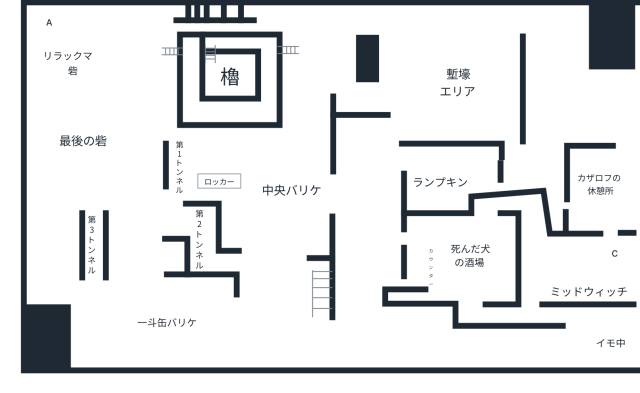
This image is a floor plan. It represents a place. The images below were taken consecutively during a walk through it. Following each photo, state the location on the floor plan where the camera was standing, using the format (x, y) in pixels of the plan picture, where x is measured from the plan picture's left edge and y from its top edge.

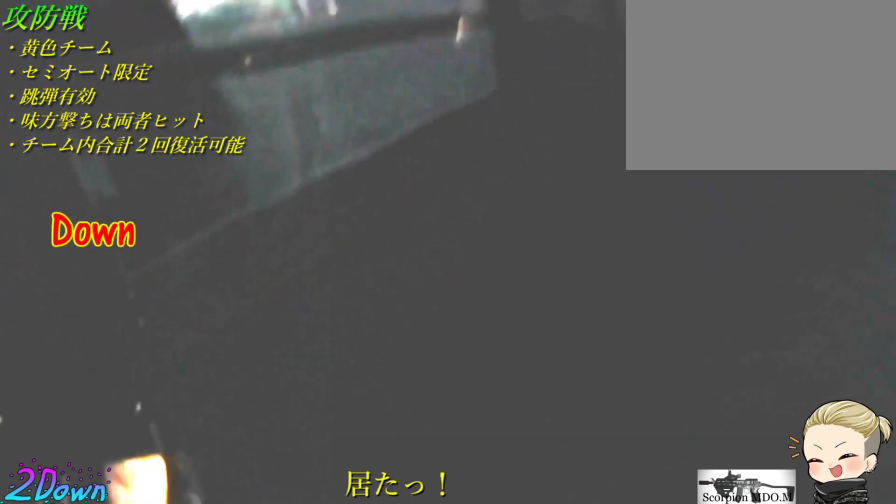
(181, 155)
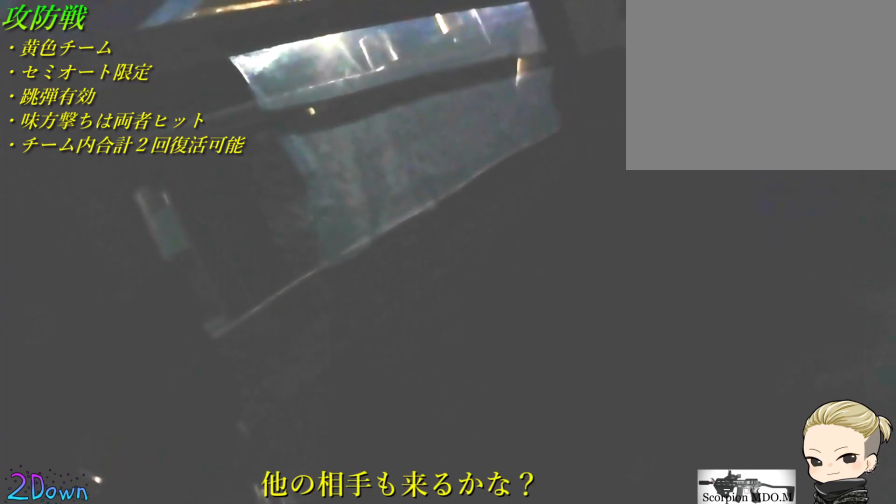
(181, 155)
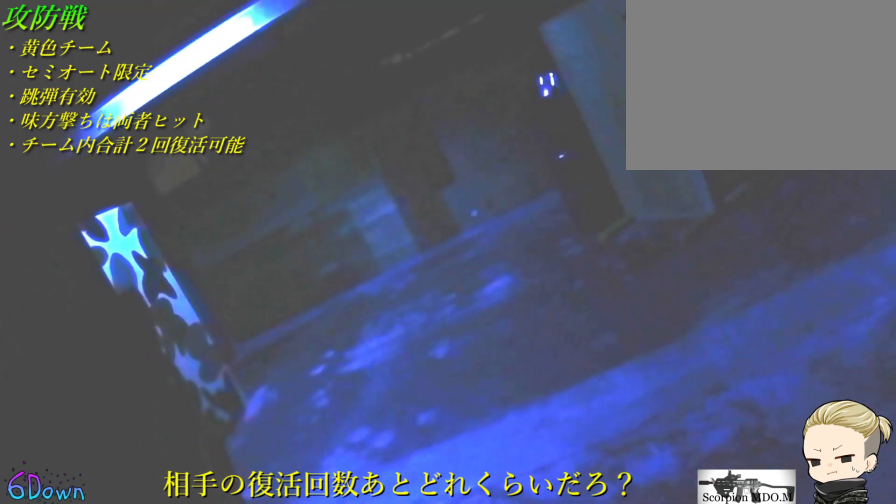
(227, 261)
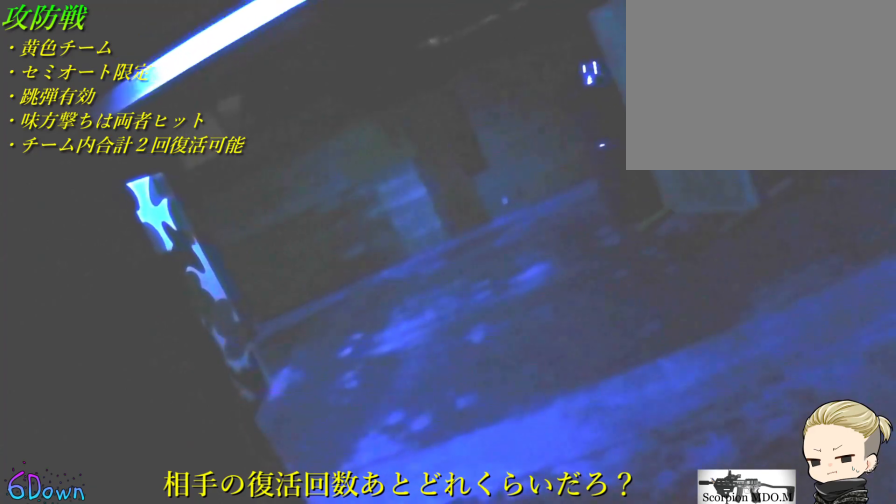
(227, 261)
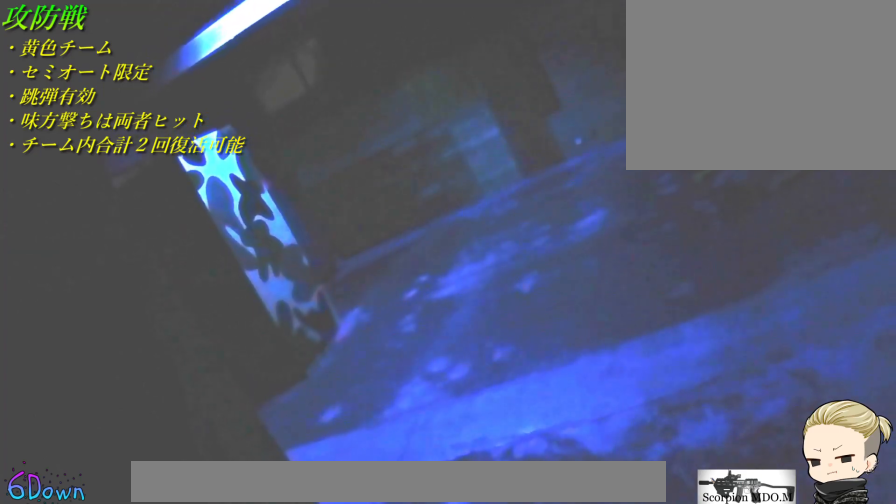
(227, 261)
